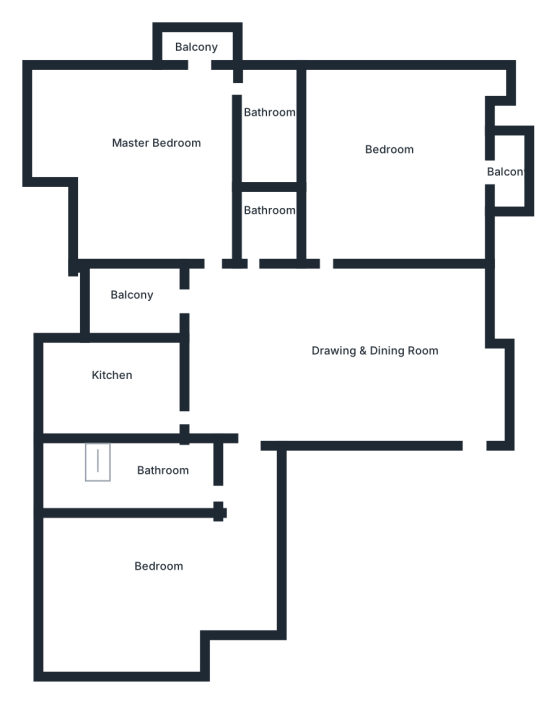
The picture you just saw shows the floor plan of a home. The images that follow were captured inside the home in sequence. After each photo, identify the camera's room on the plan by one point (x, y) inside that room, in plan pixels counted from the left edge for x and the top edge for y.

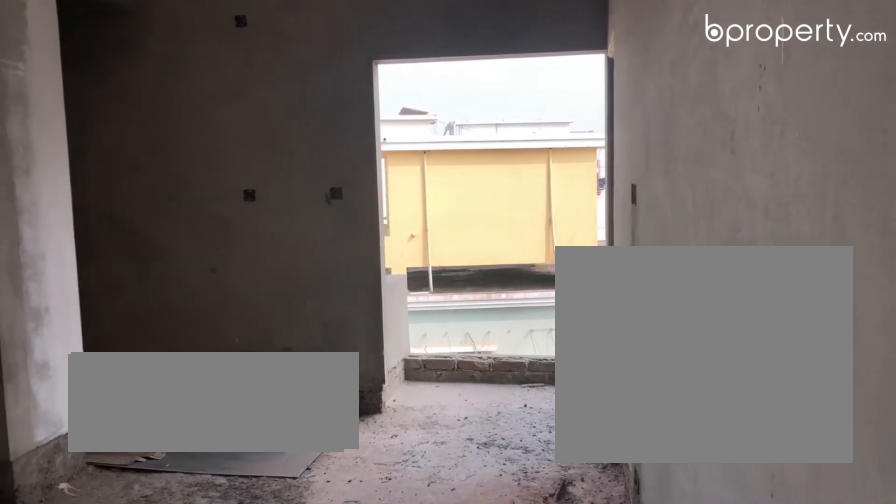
(150, 171)
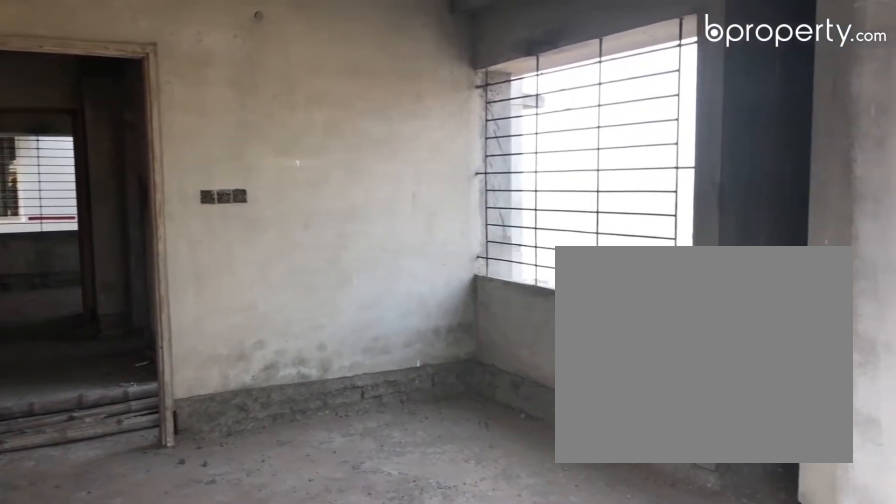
(150, 171)
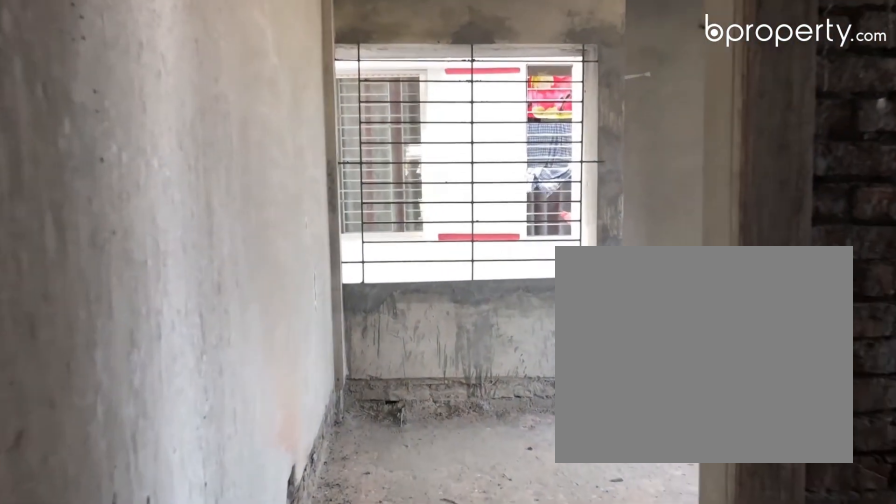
(251, 458)
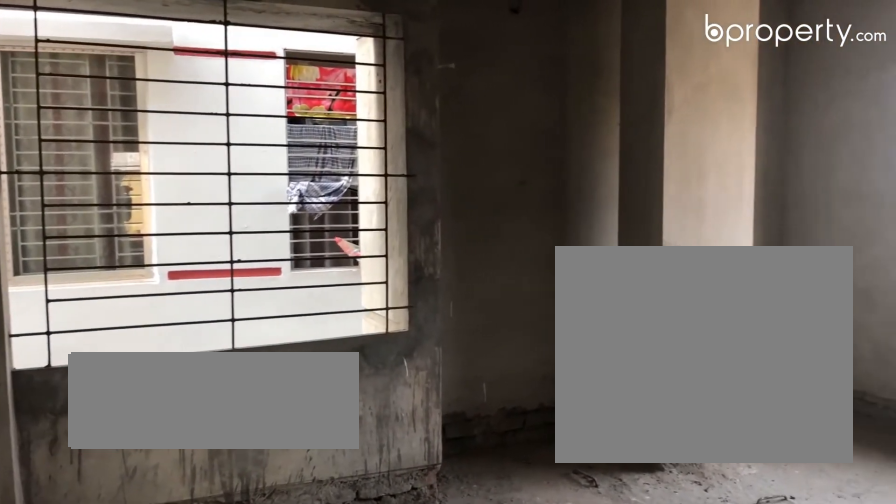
(169, 572)
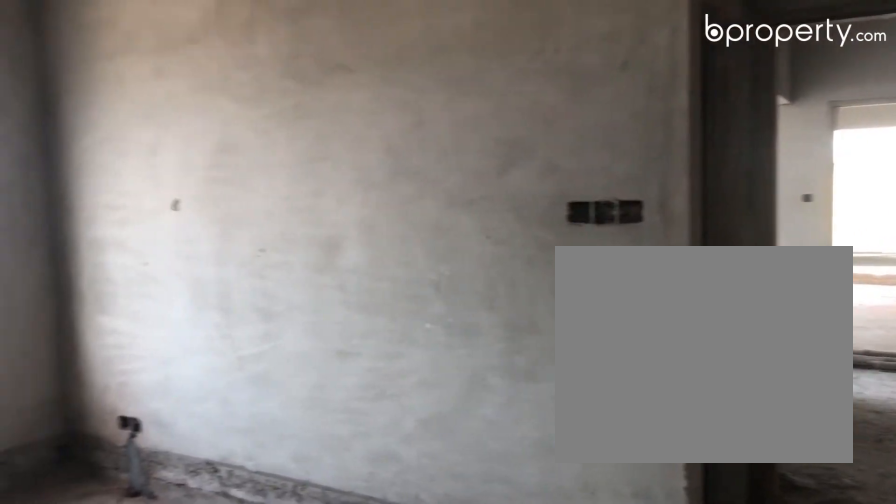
(168, 572)
